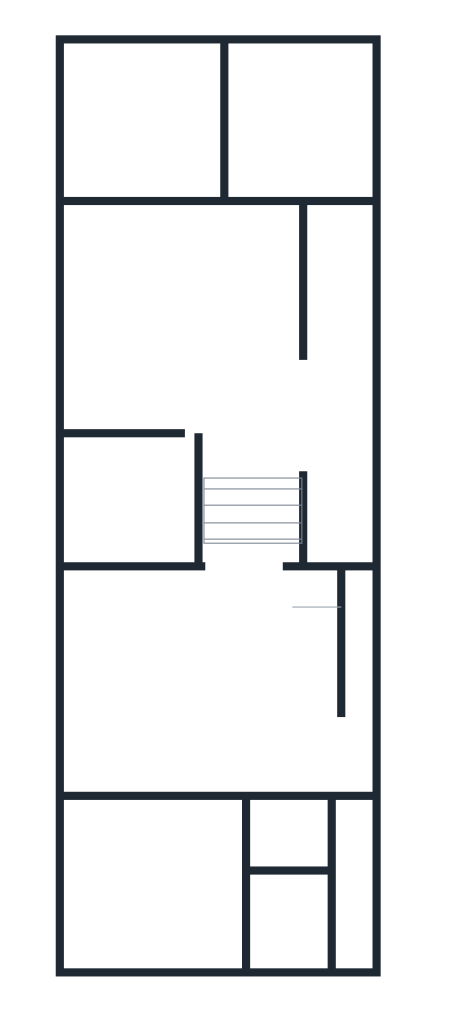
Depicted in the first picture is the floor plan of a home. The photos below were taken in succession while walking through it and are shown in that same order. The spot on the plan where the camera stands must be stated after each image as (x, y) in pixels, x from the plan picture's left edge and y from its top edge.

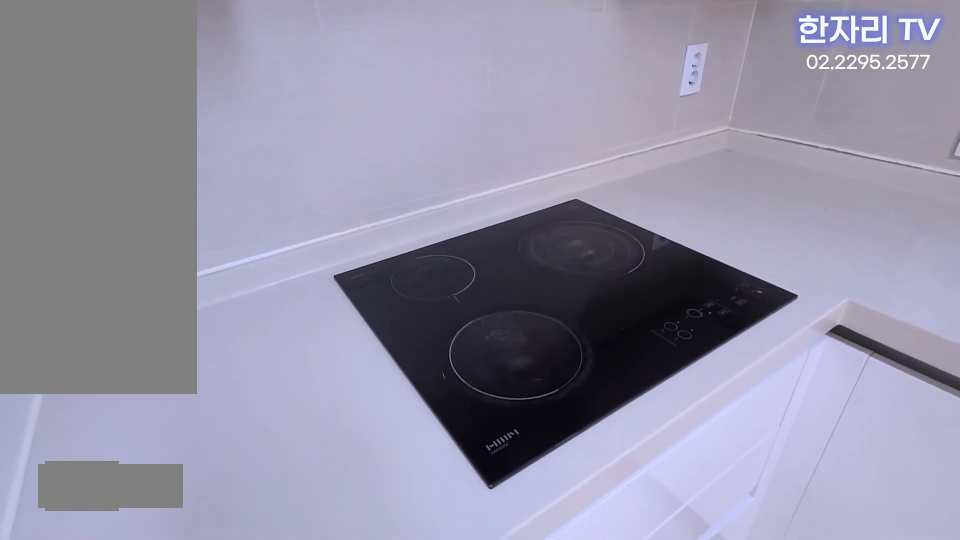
(298, 680)
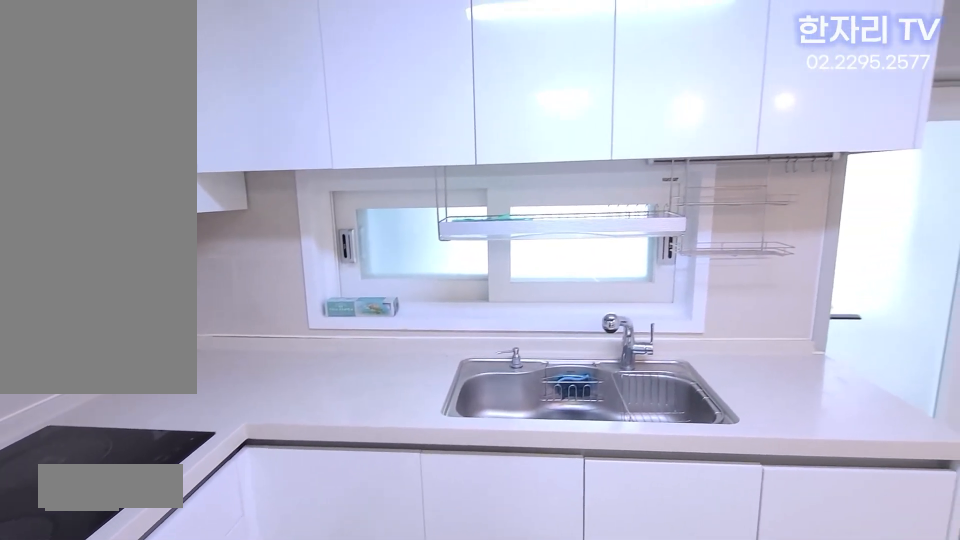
(298, 680)
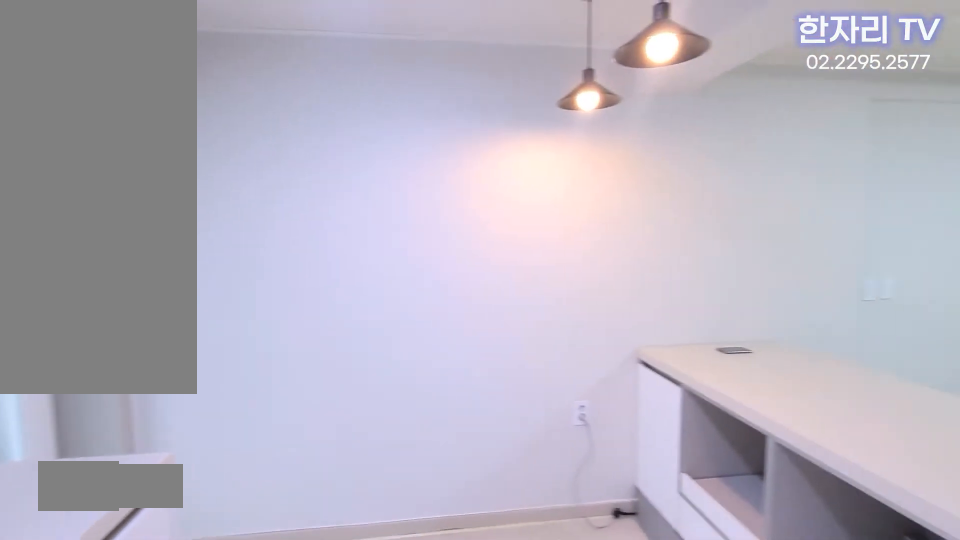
(298, 680)
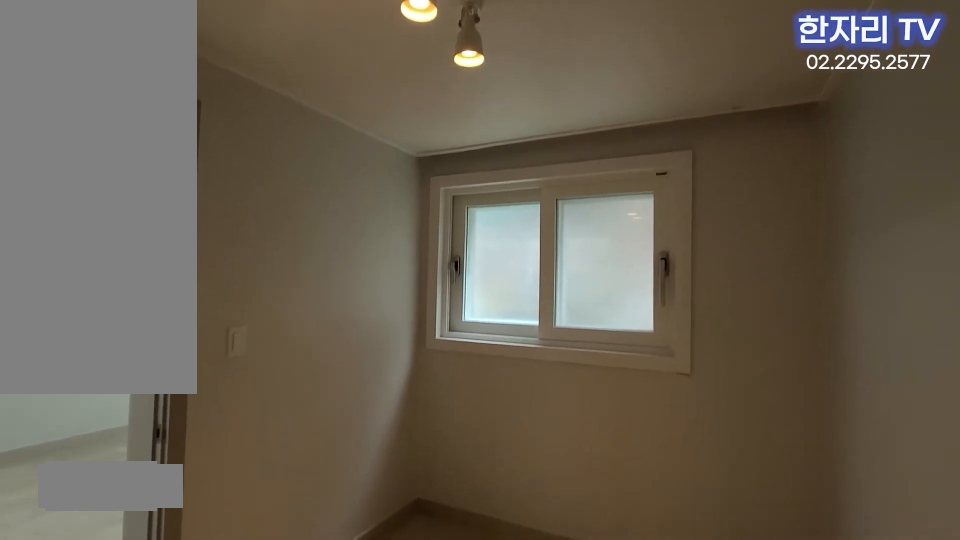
(143, 528)
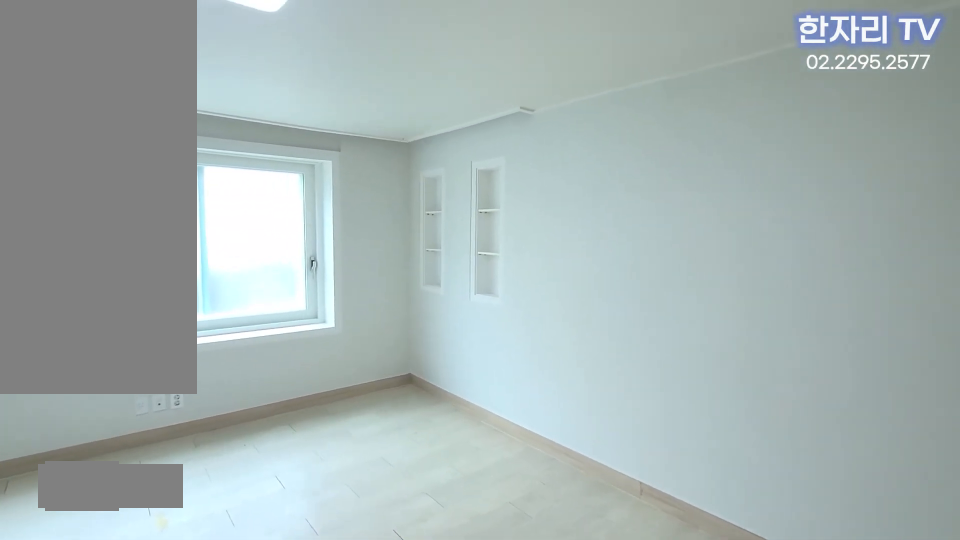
(149, 885)
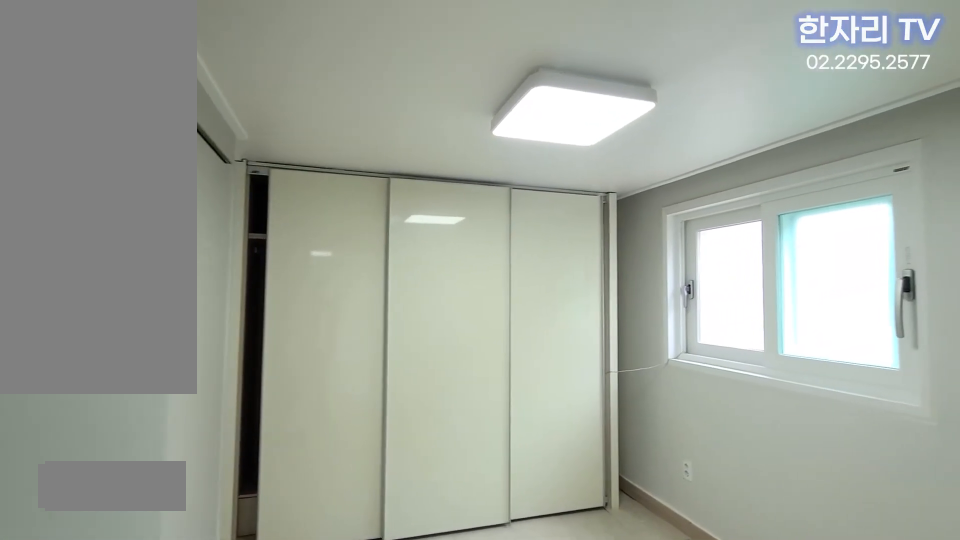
(286, 930)
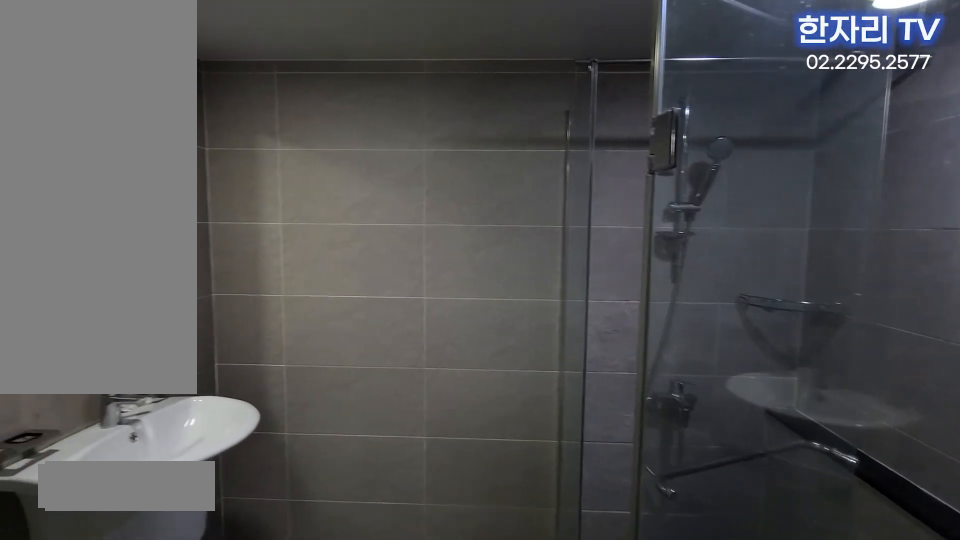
(291, 831)
